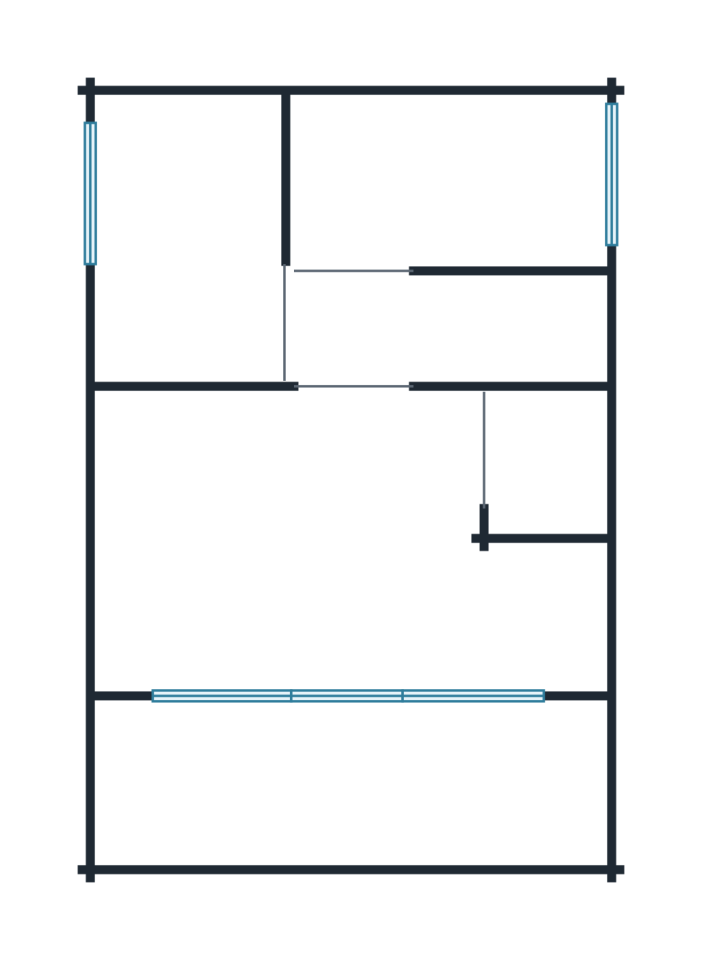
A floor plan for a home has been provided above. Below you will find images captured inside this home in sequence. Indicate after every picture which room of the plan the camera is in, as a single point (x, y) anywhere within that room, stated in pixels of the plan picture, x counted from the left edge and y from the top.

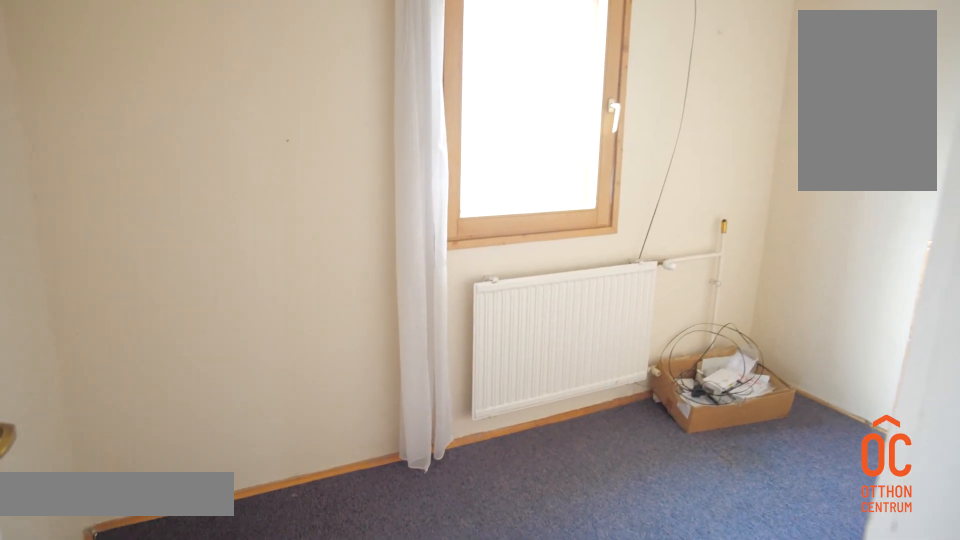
(185, 223)
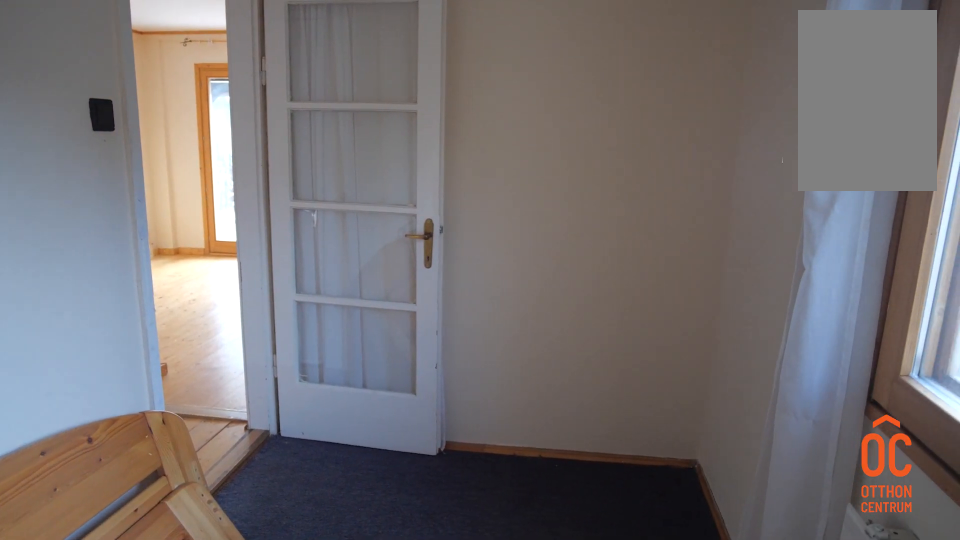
(185, 223)
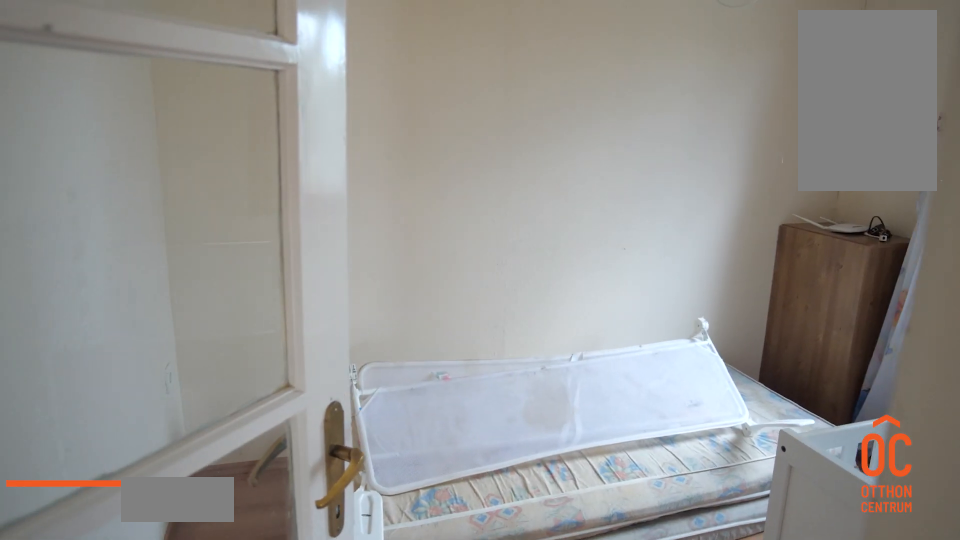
(452, 177)
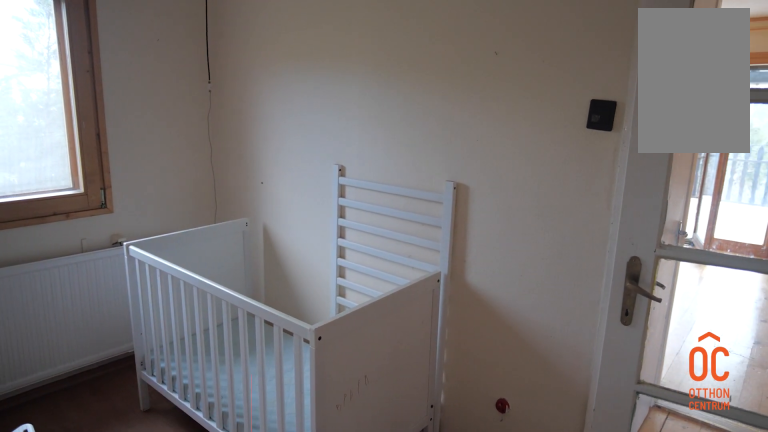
(451, 177)
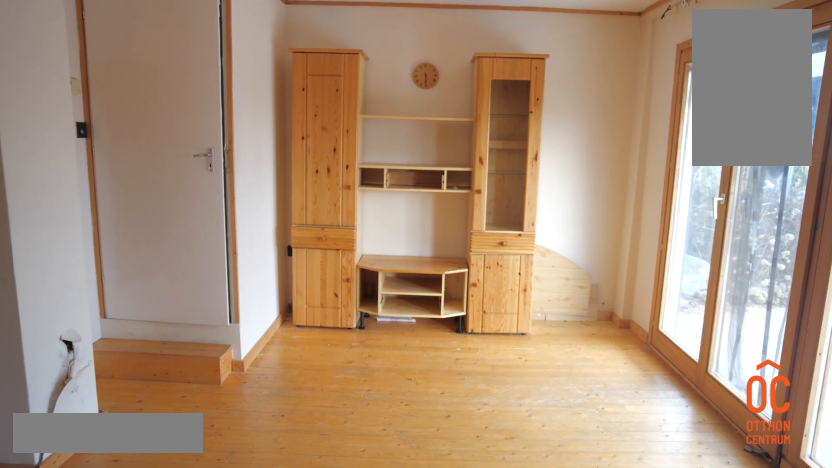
(350, 554)
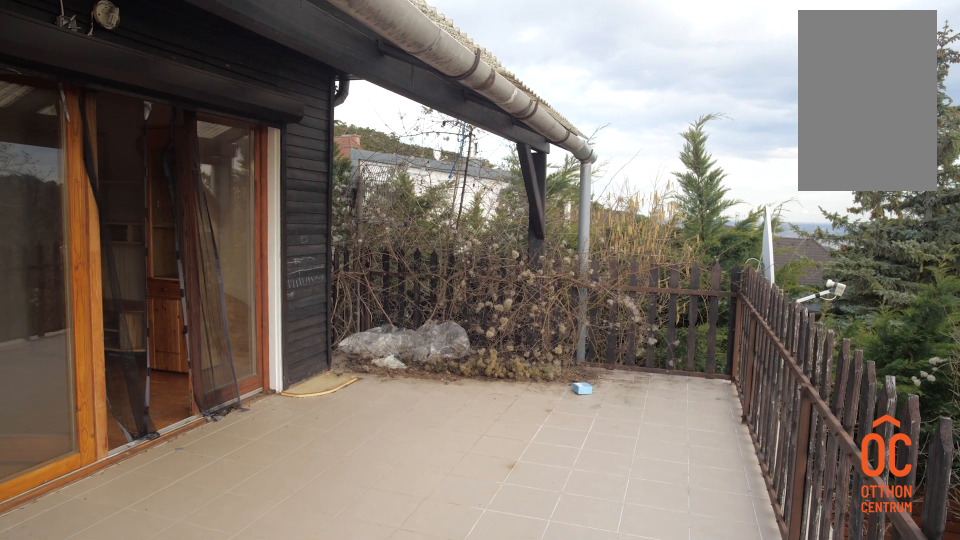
(351, 783)
